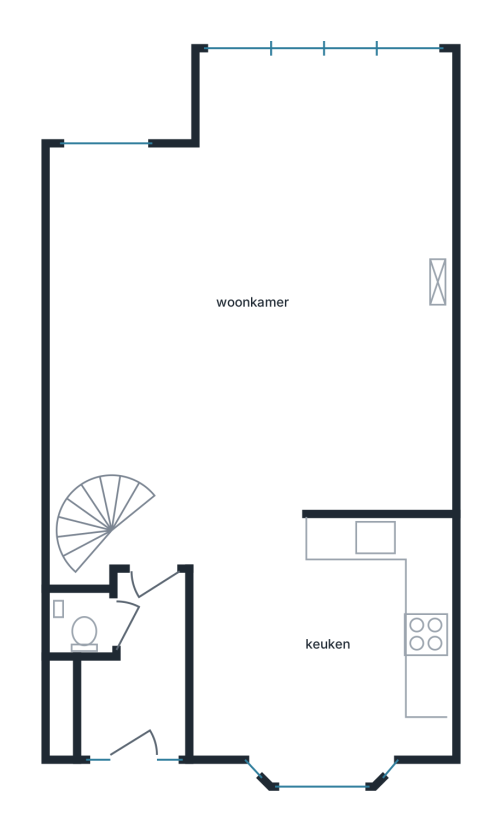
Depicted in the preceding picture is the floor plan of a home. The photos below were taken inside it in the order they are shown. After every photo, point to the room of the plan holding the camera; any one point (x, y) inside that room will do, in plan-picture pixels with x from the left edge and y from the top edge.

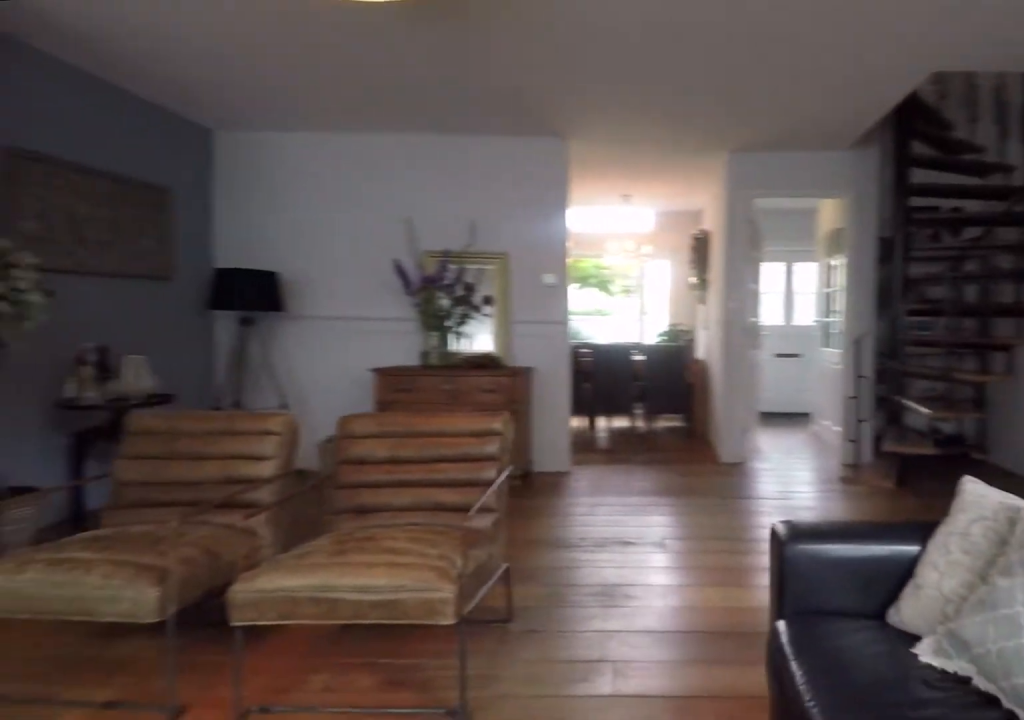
(259, 305)
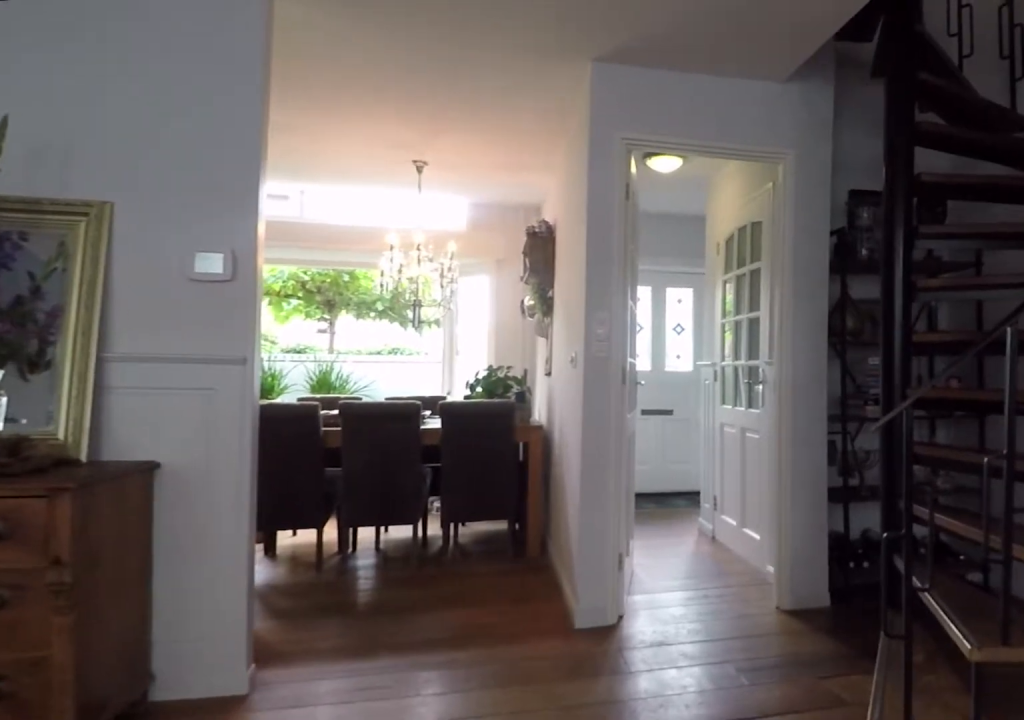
(259, 305)
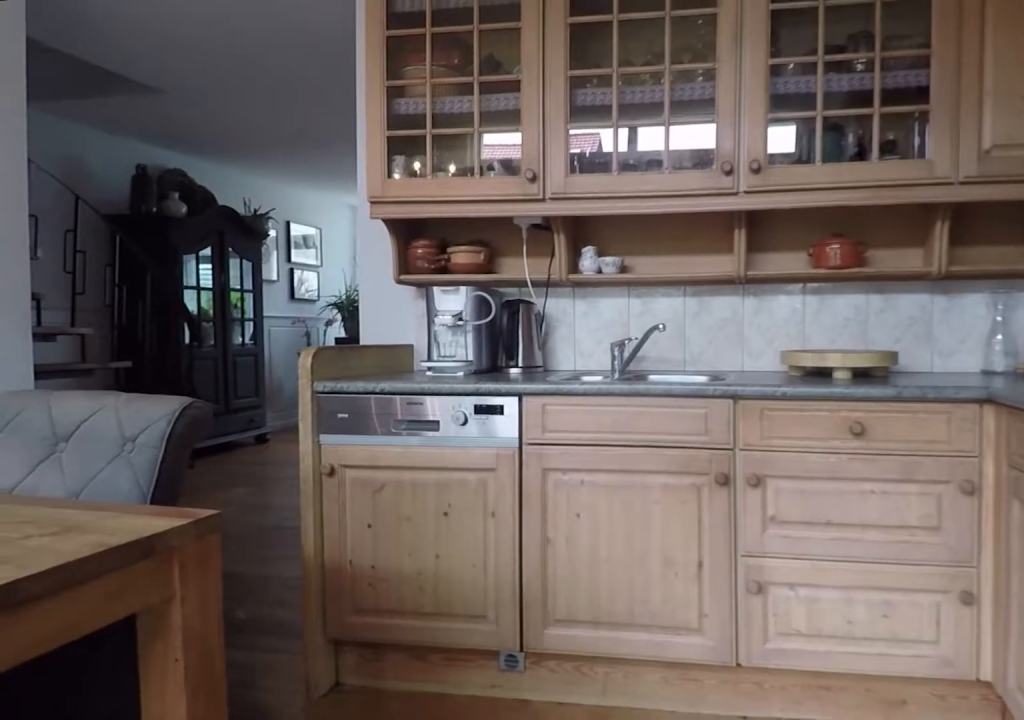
(361, 696)
